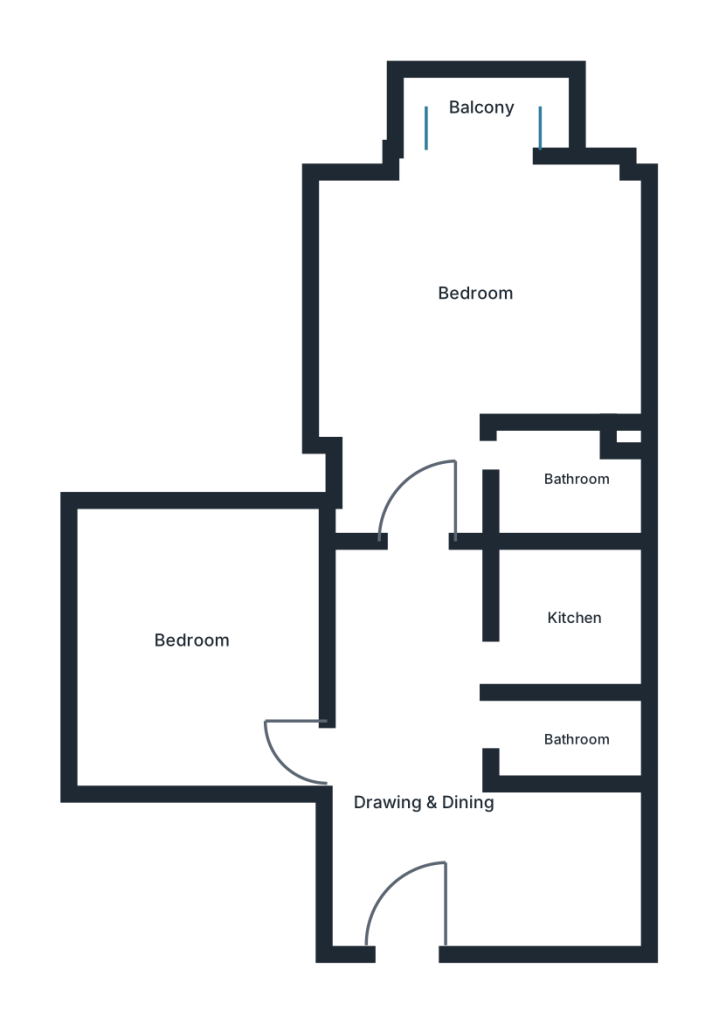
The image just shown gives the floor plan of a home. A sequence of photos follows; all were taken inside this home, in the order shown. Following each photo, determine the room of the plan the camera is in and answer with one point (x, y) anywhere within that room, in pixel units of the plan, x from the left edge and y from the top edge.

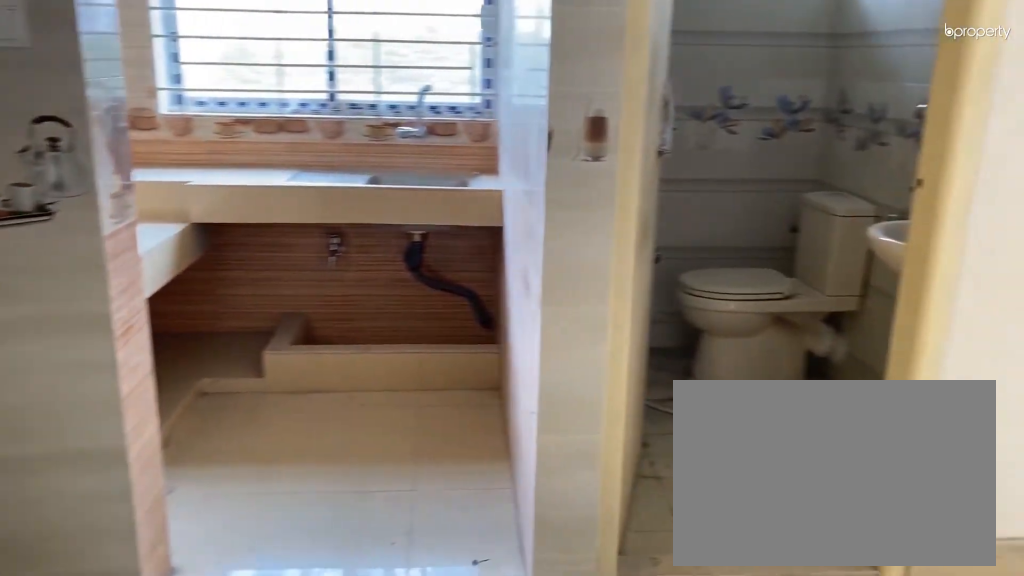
(408, 798)
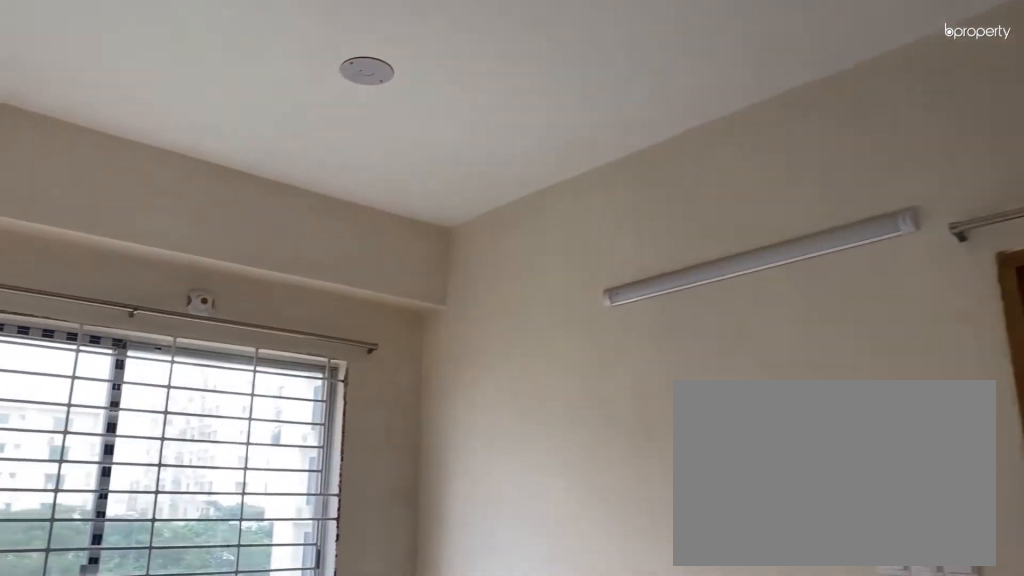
(408, 798)
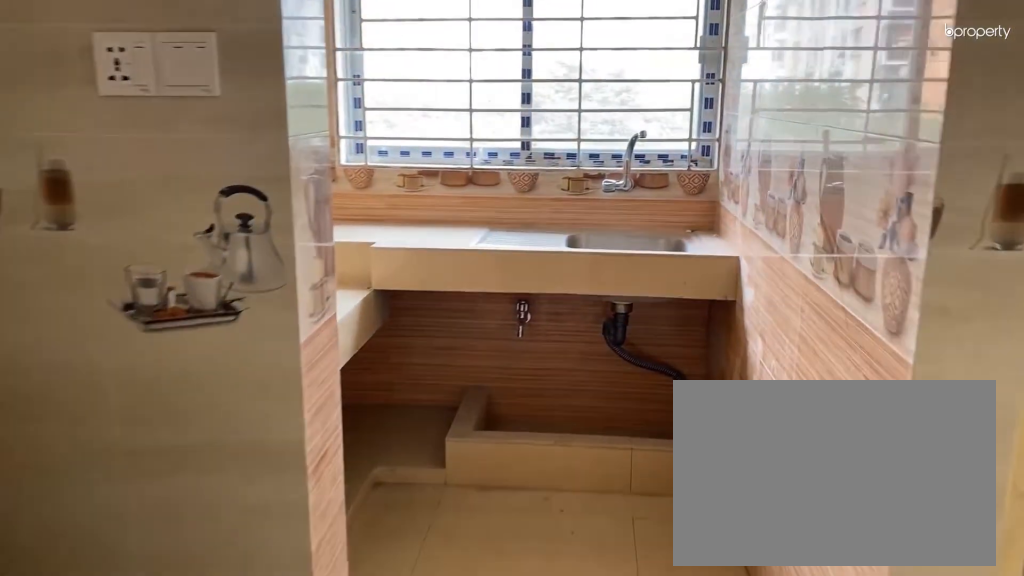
(572, 615)
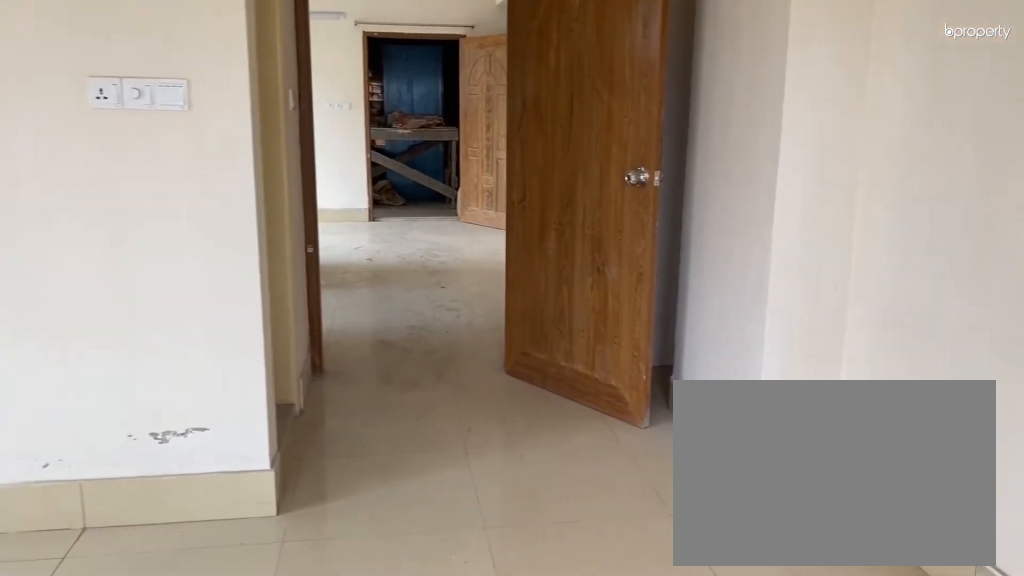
(476, 284)
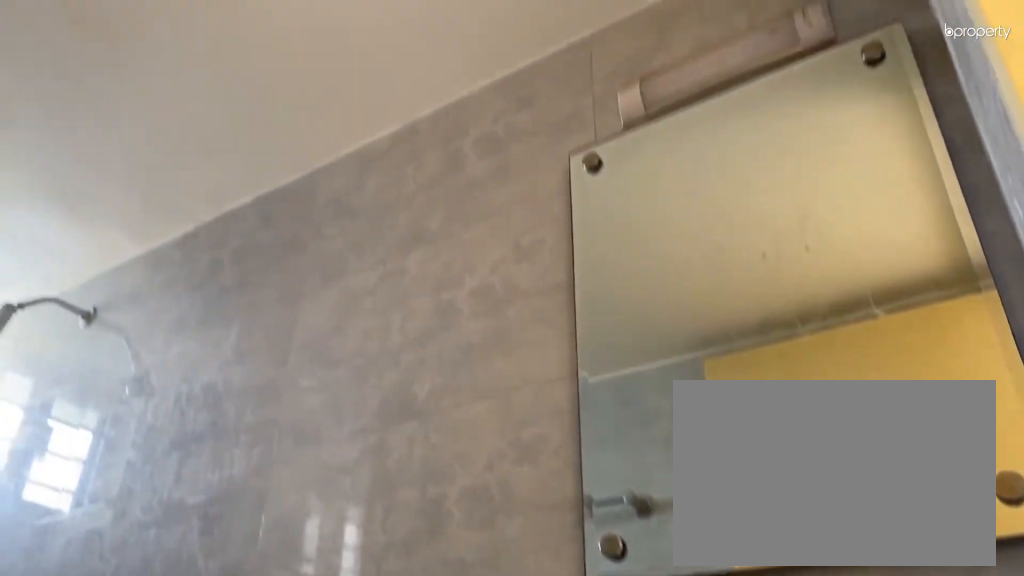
(575, 478)
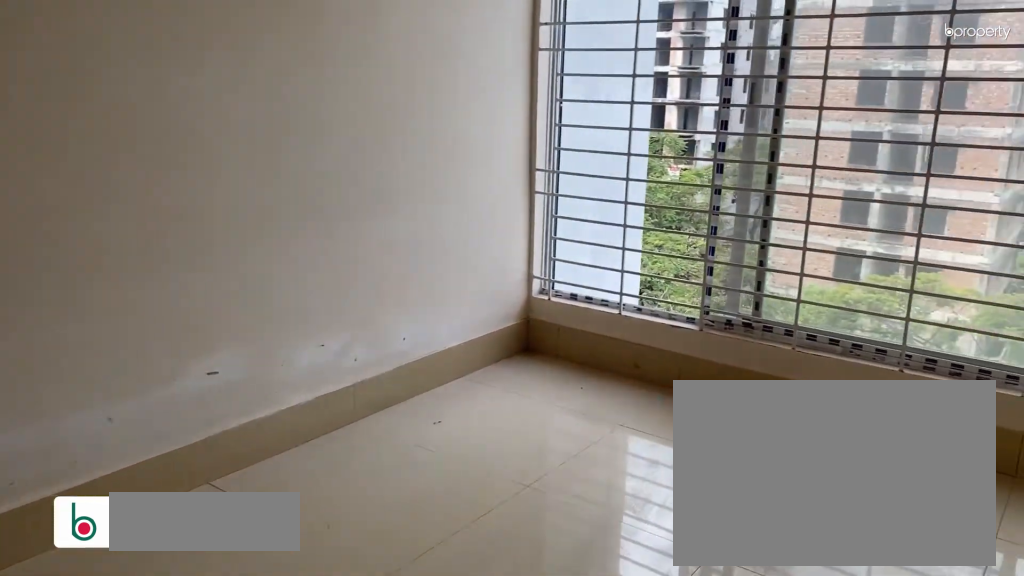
(194, 639)
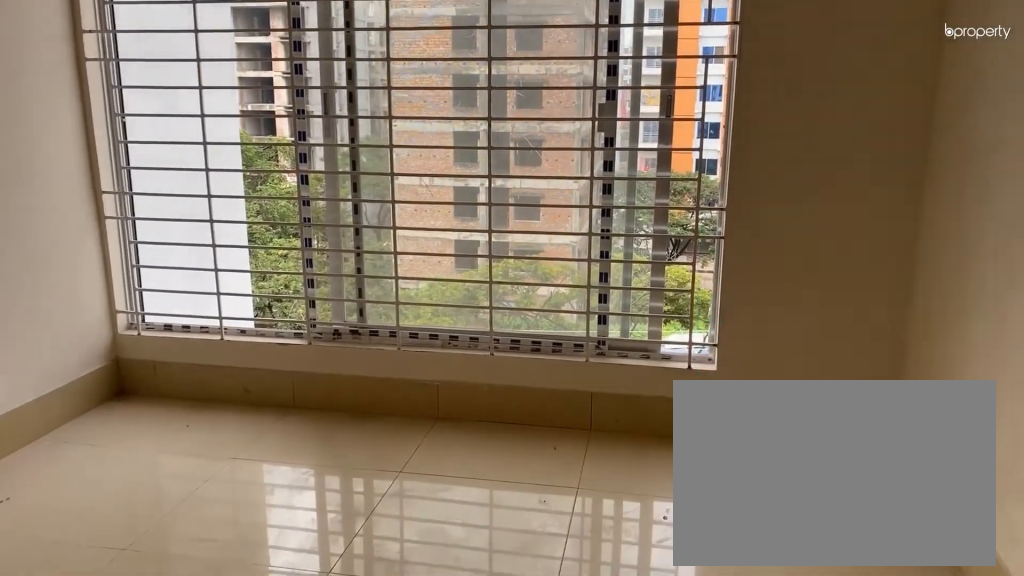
(195, 638)
